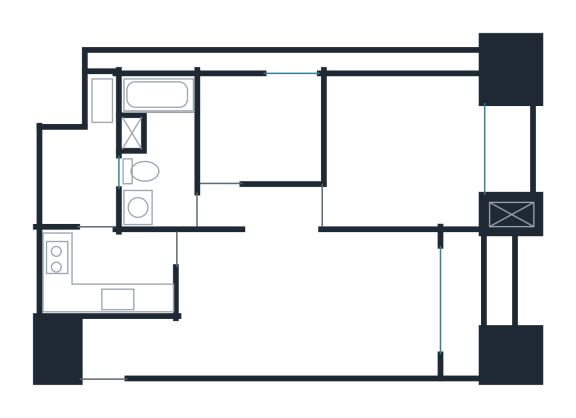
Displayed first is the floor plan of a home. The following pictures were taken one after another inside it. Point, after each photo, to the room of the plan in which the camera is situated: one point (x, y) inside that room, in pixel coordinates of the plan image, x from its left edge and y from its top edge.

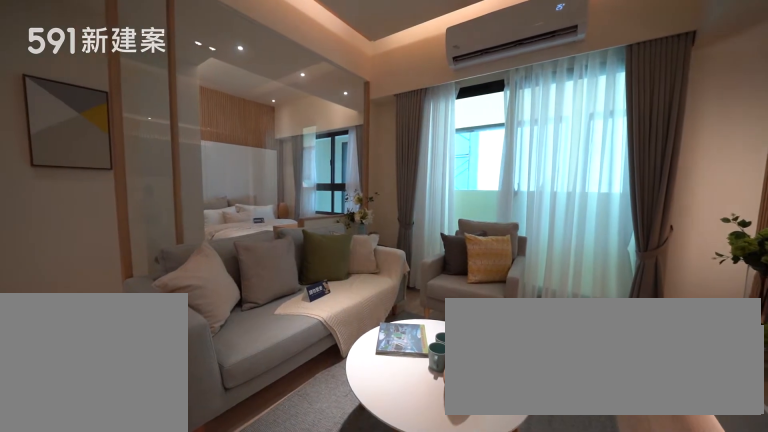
(396, 302)
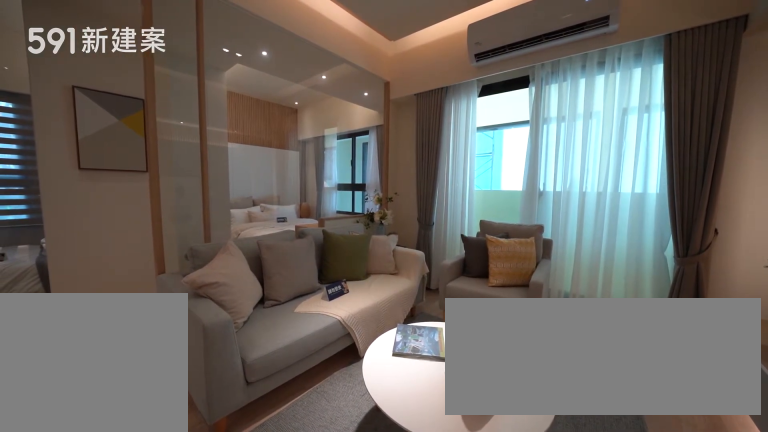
(396, 302)
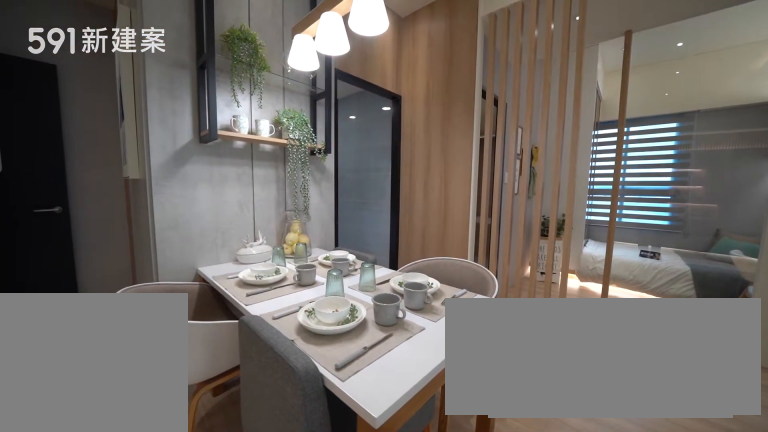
(220, 288)
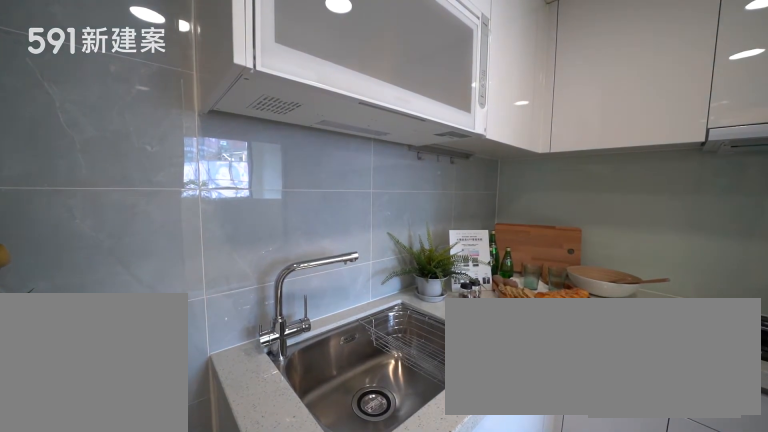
(106, 270)
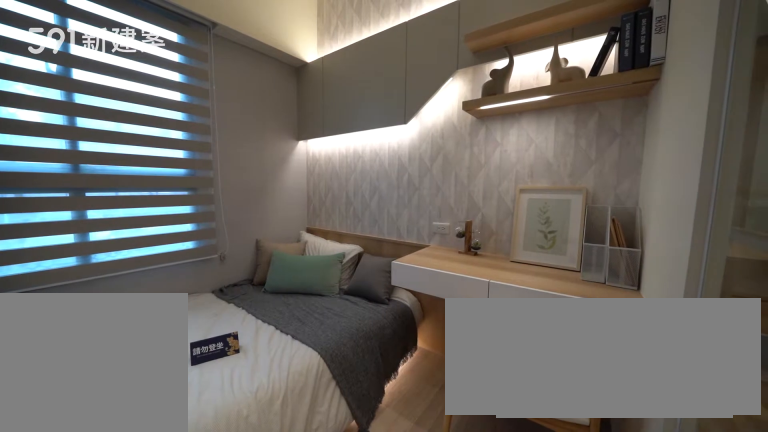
(260, 125)
